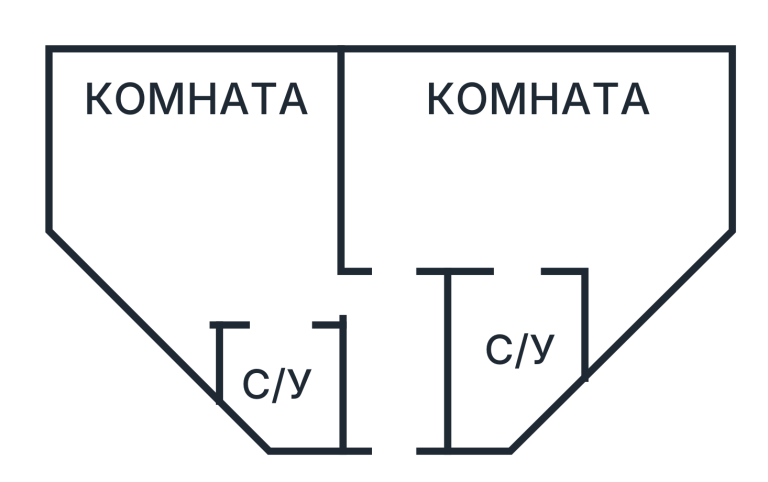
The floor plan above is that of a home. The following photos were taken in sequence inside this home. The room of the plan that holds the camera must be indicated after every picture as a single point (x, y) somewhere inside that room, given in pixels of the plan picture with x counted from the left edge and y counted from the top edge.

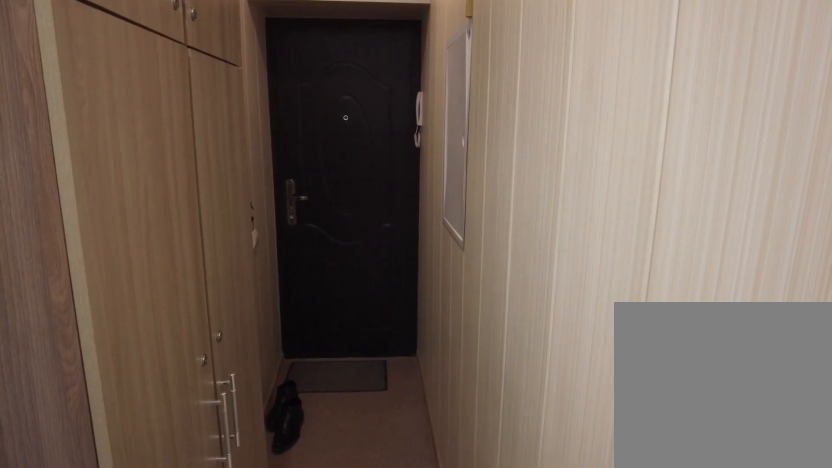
(403, 380)
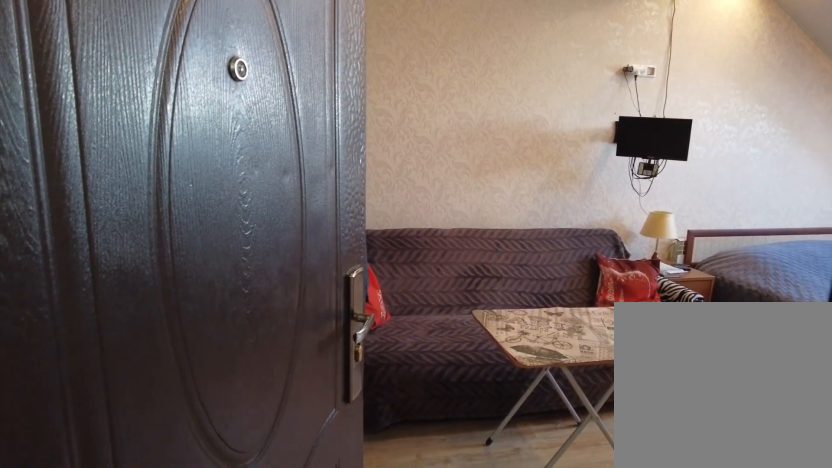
(403, 380)
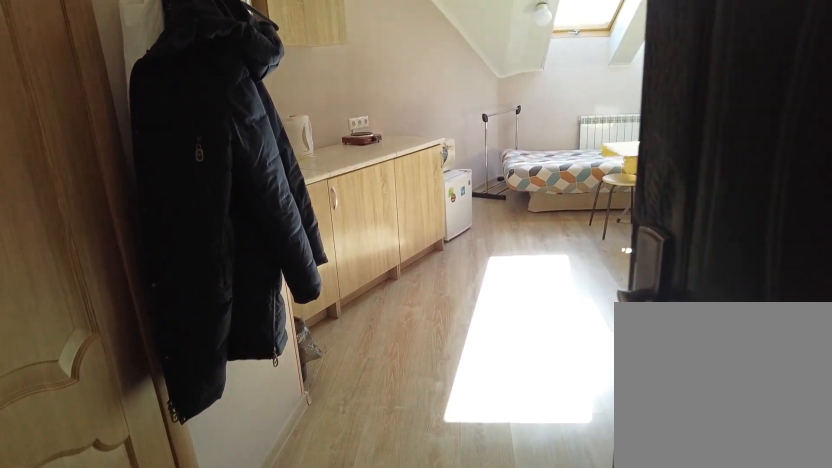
(369, 308)
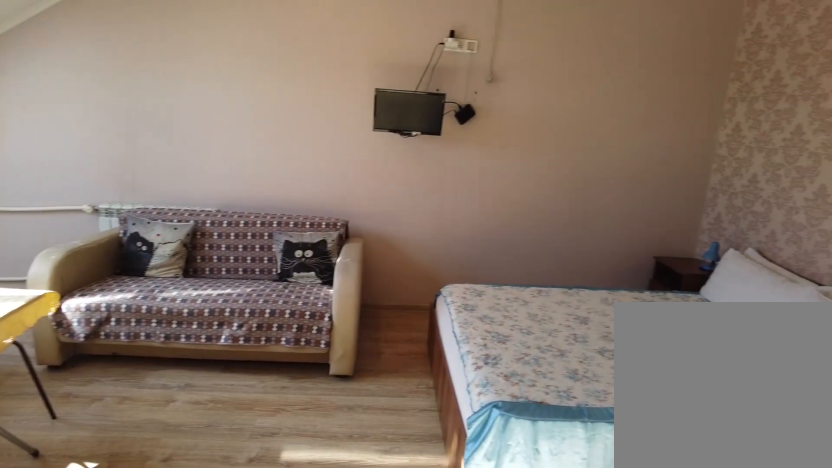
(251, 258)
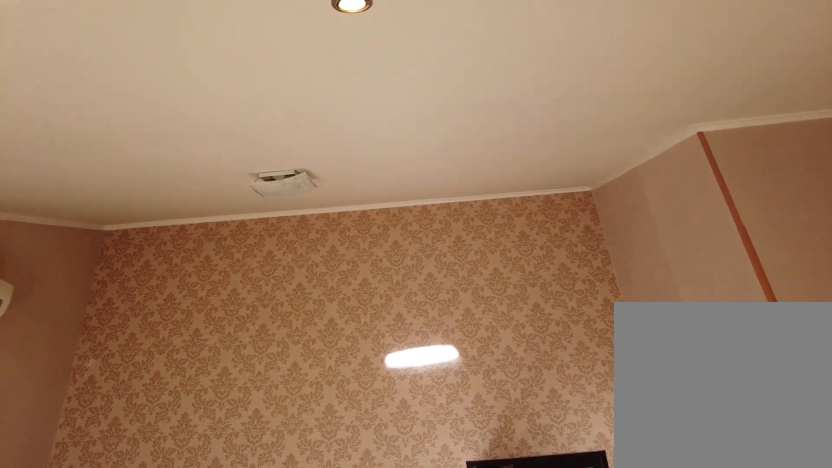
(251, 258)
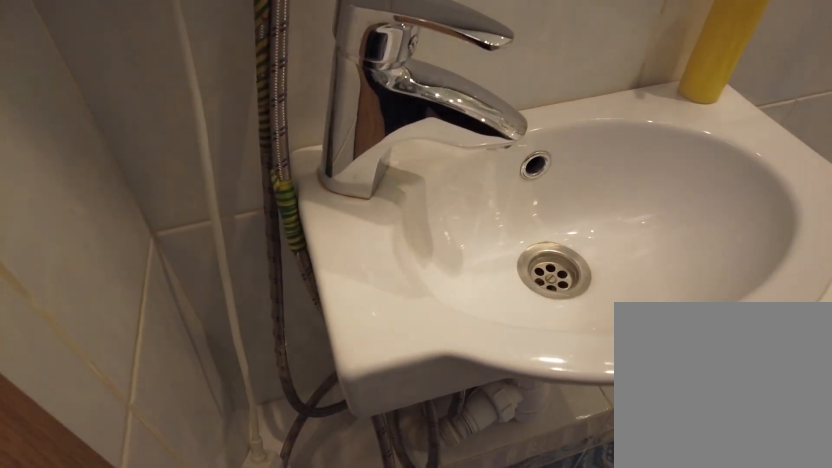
(296, 368)
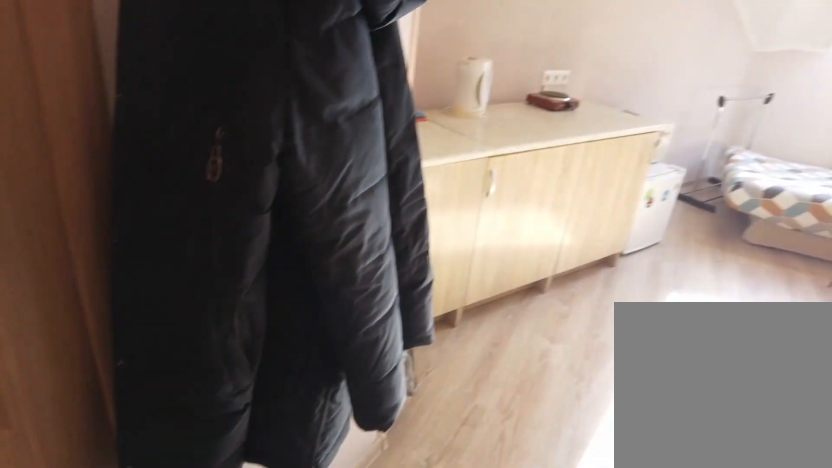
(258, 283)
